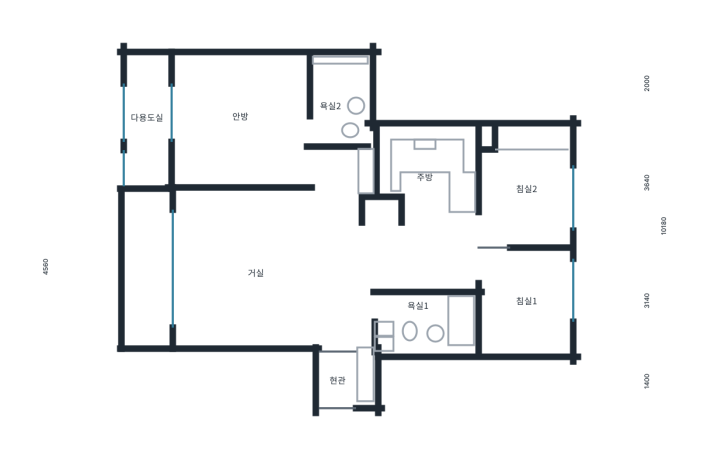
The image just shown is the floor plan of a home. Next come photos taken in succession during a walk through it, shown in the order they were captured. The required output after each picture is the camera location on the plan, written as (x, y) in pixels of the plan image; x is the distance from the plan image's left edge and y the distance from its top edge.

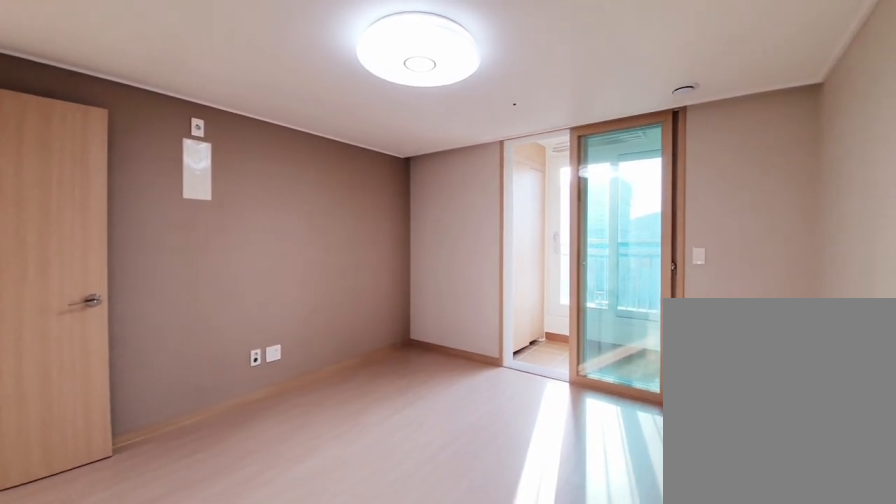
(231, 147)
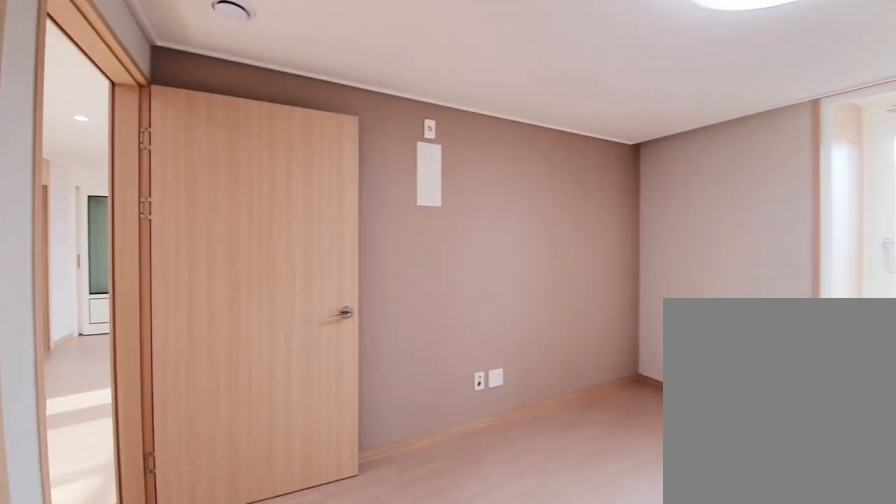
(231, 148)
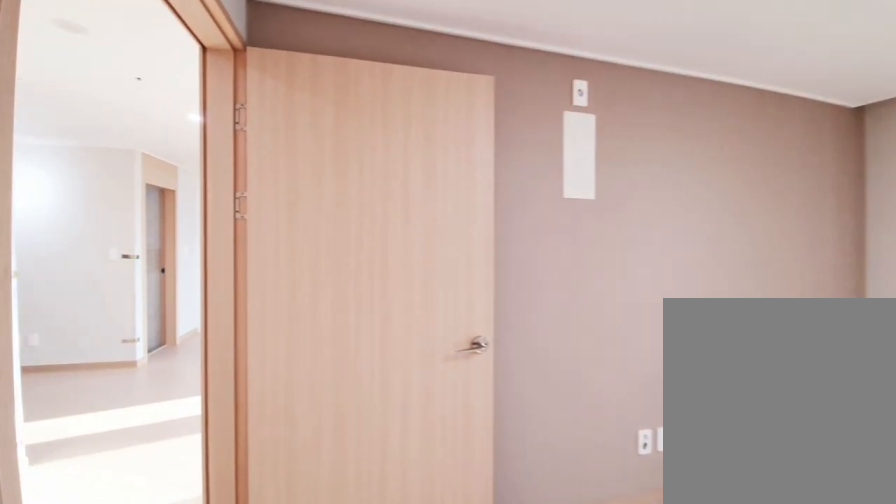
(231, 147)
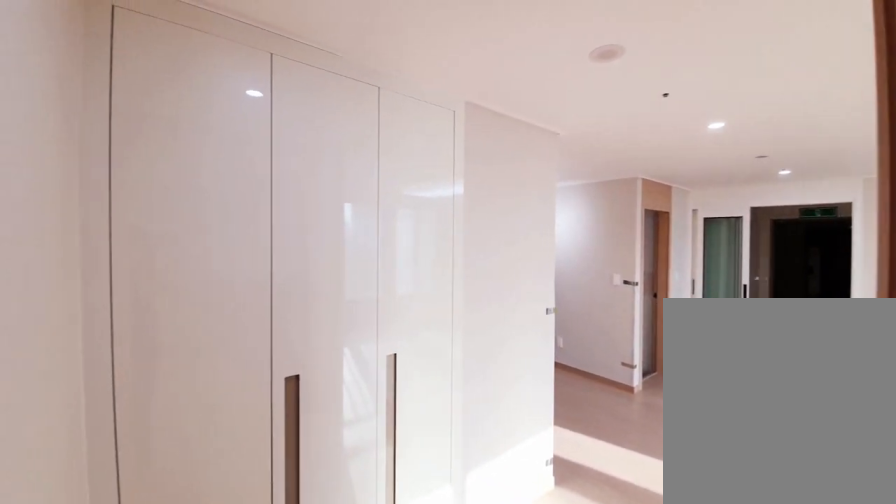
(333, 182)
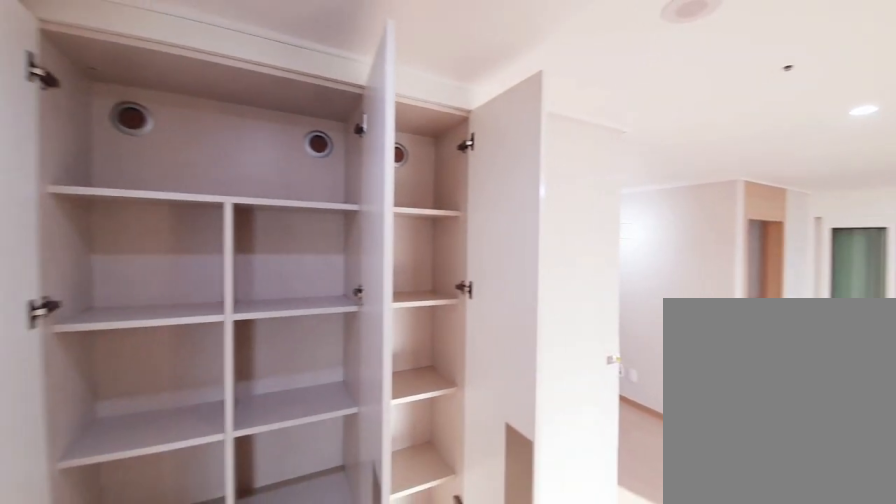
(332, 183)
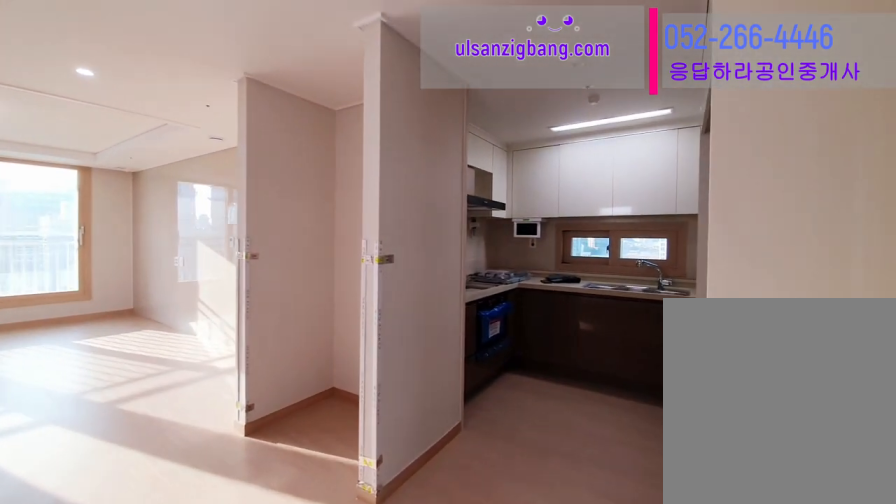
(450, 244)
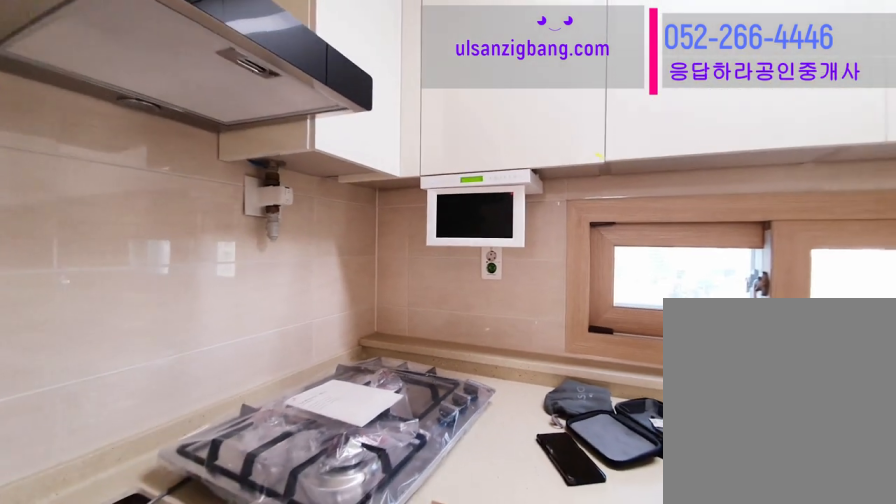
(431, 186)
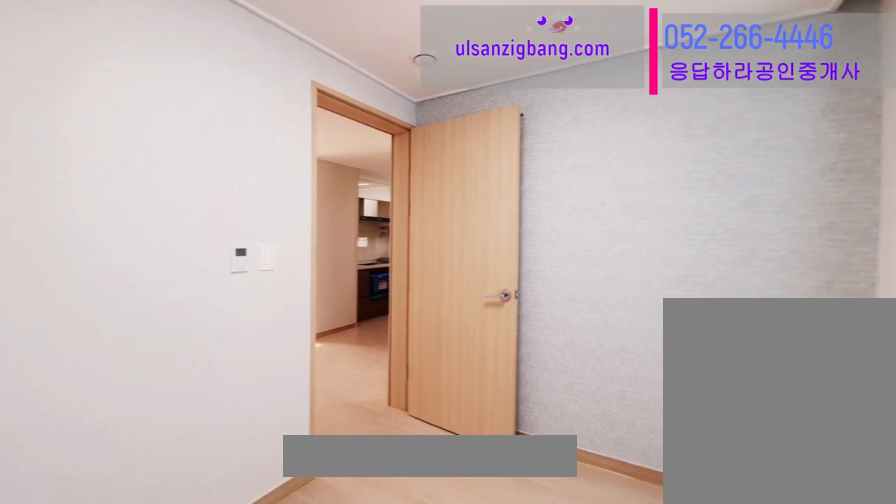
(531, 298)
